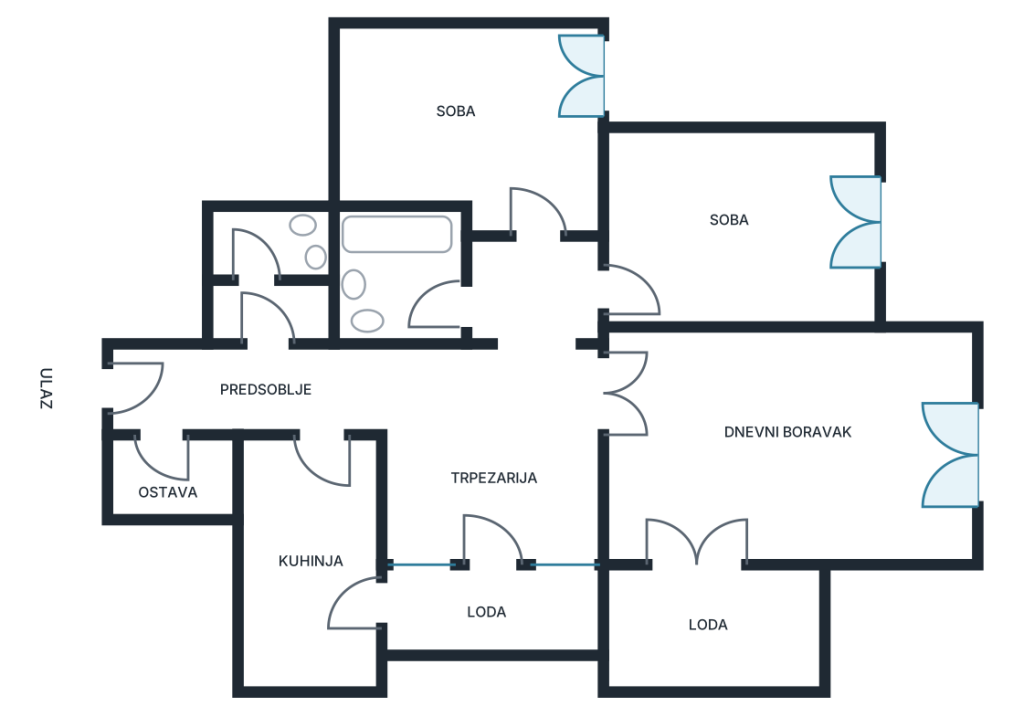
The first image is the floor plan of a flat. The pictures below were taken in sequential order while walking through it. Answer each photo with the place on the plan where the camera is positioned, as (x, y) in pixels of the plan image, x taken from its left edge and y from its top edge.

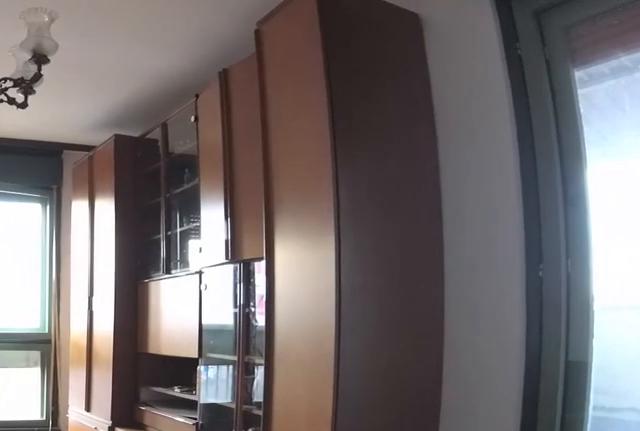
(603, 396)
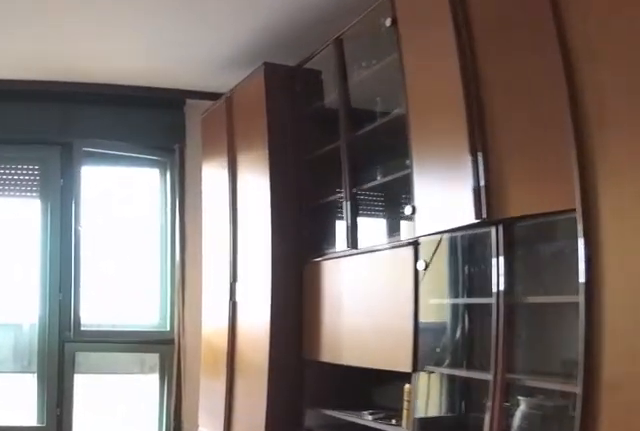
(677, 412)
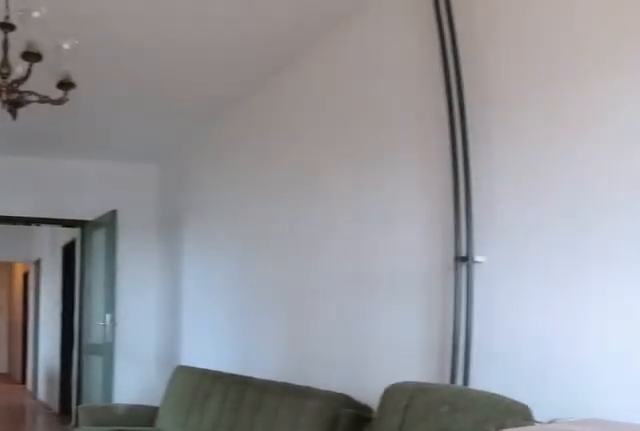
(936, 464)
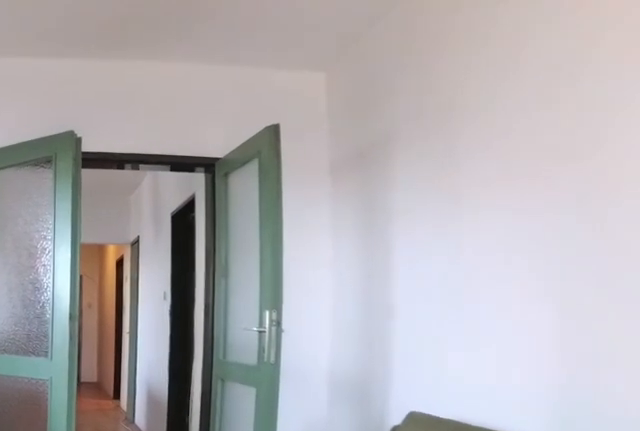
(807, 455)
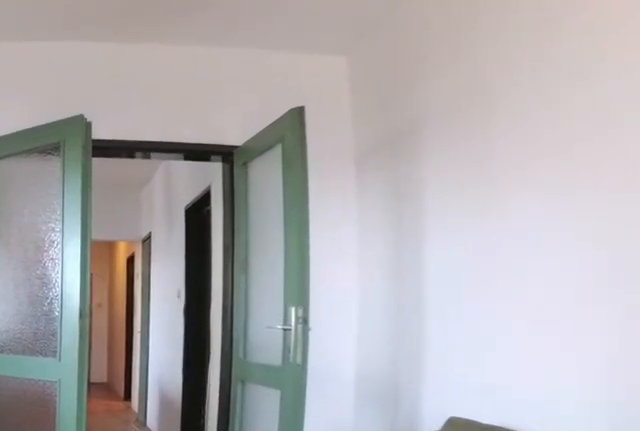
(794, 456)
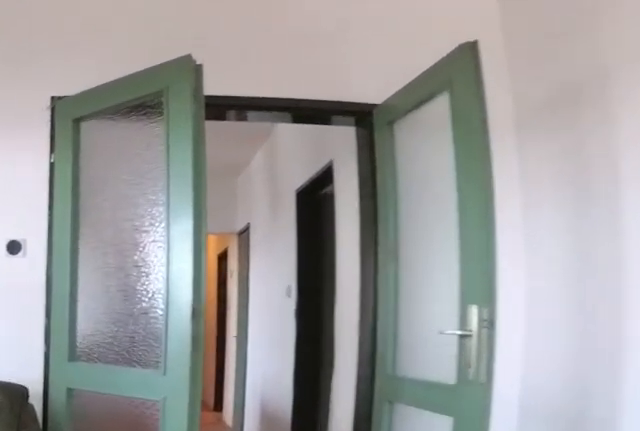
(756, 456)
